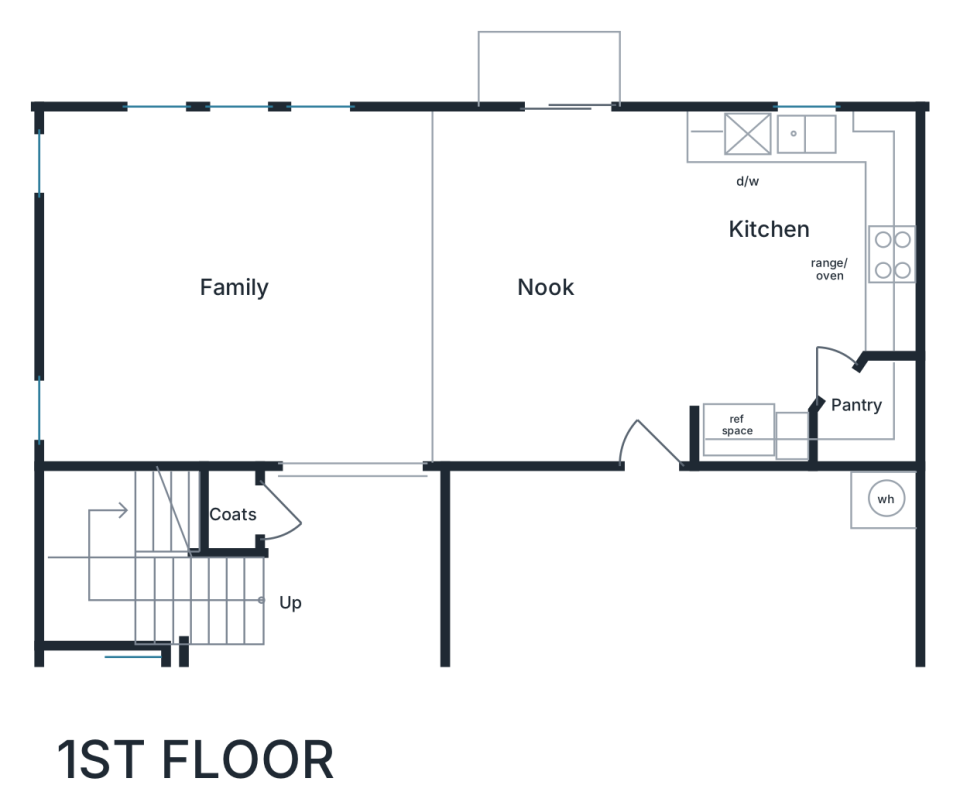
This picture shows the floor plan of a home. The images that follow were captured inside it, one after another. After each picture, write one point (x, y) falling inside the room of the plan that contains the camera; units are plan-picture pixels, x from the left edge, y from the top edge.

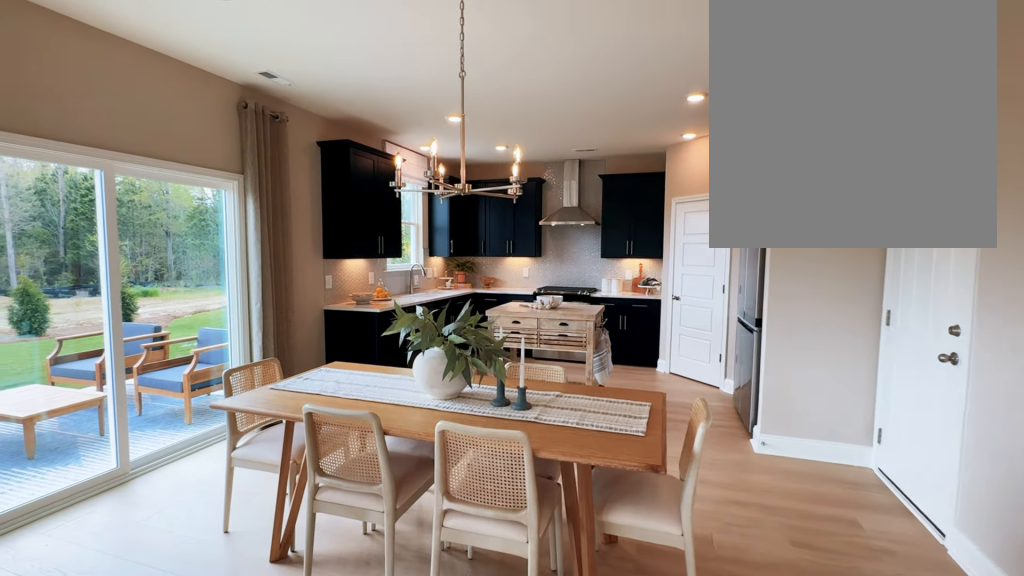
(549, 286)
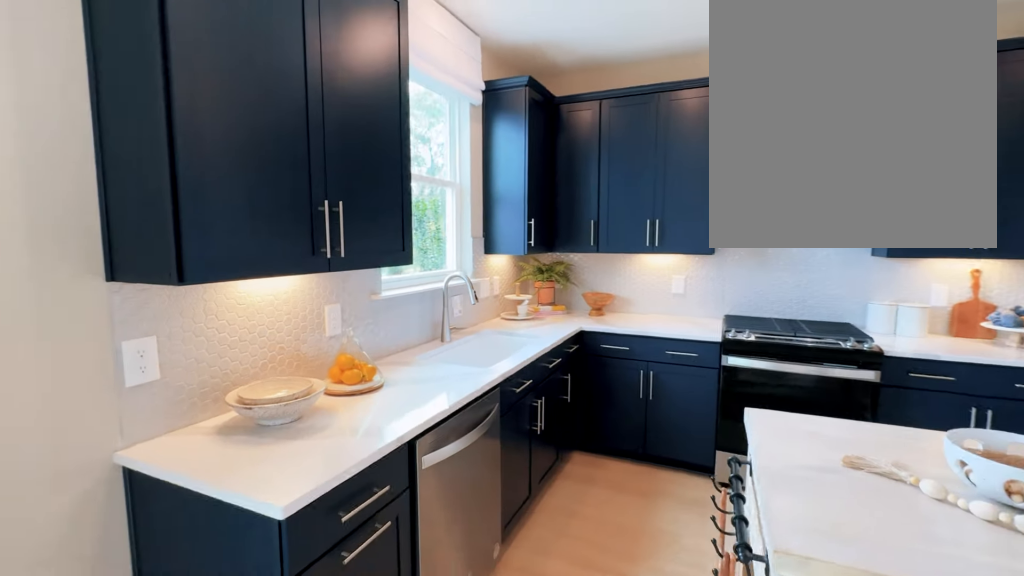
(802, 286)
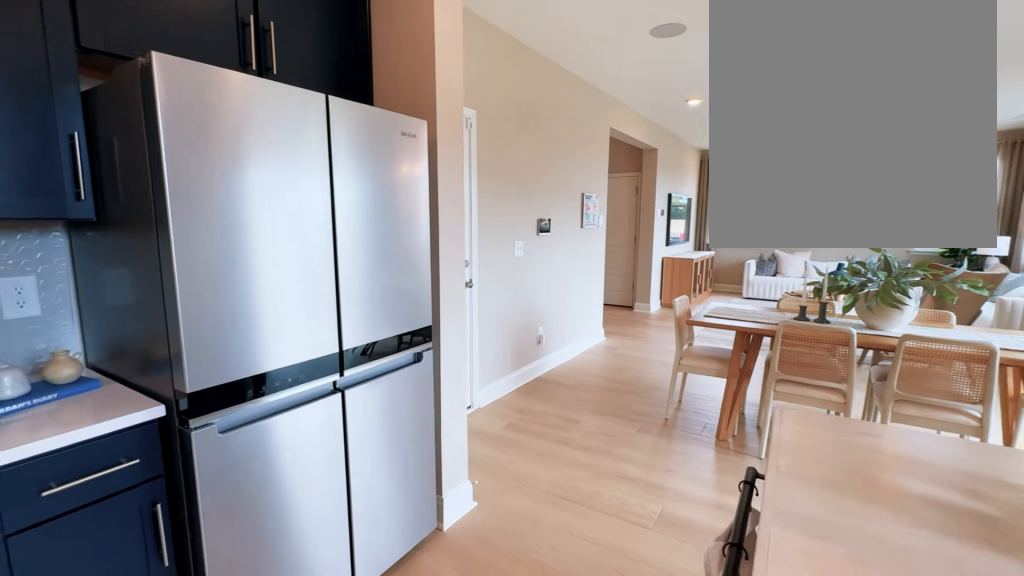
(802, 286)
